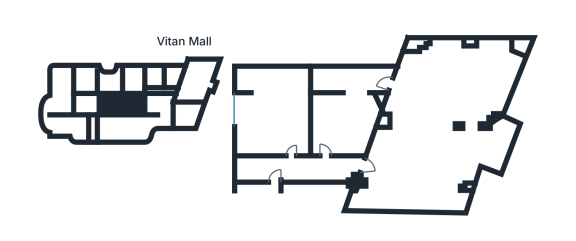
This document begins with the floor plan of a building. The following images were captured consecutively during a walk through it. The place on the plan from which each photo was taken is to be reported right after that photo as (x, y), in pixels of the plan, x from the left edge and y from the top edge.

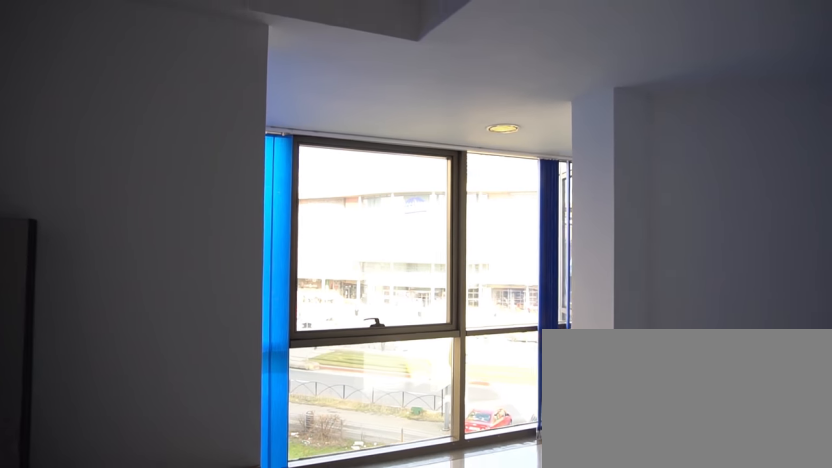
(333, 141)
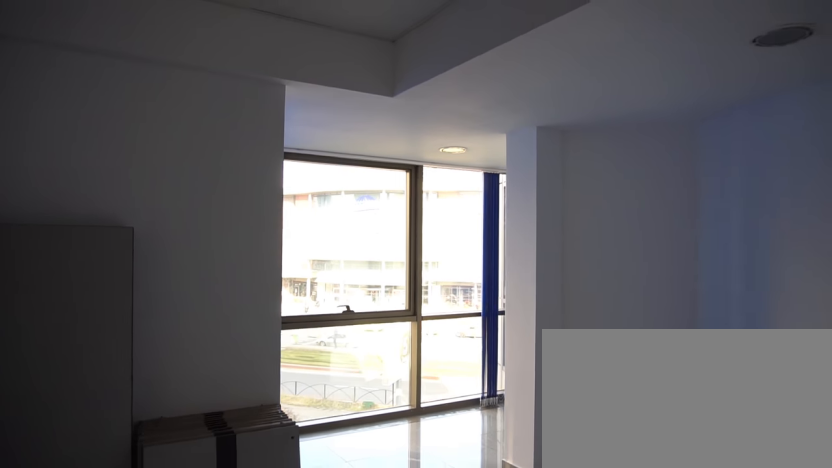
(325, 149)
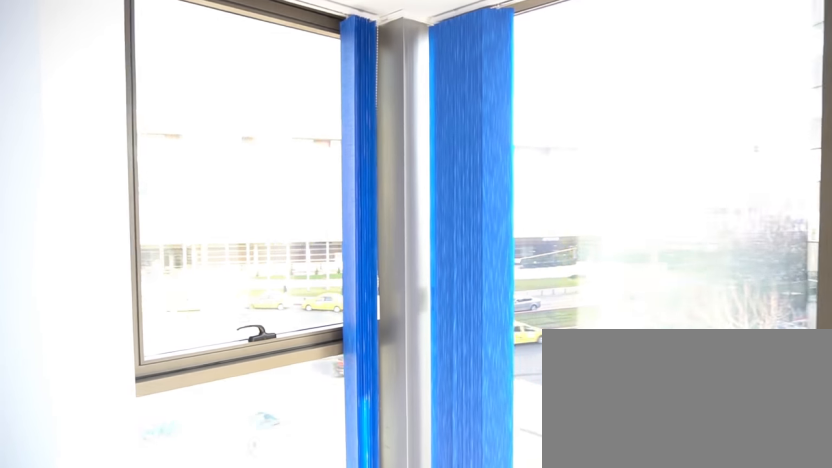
(490, 152)
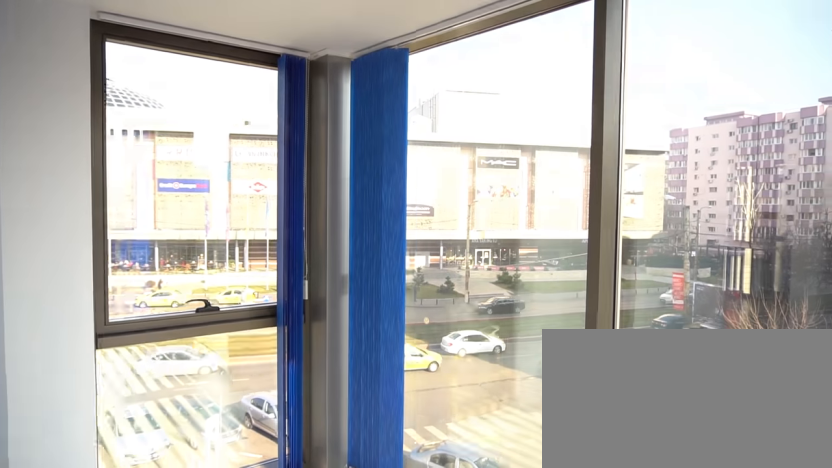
(487, 172)
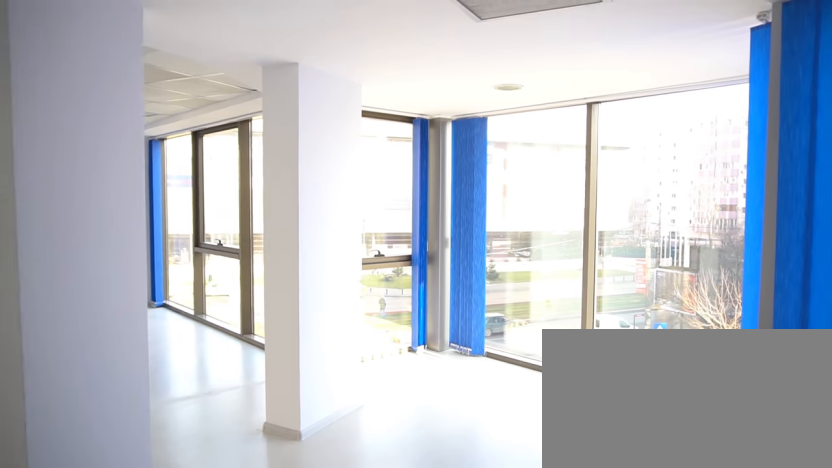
(455, 185)
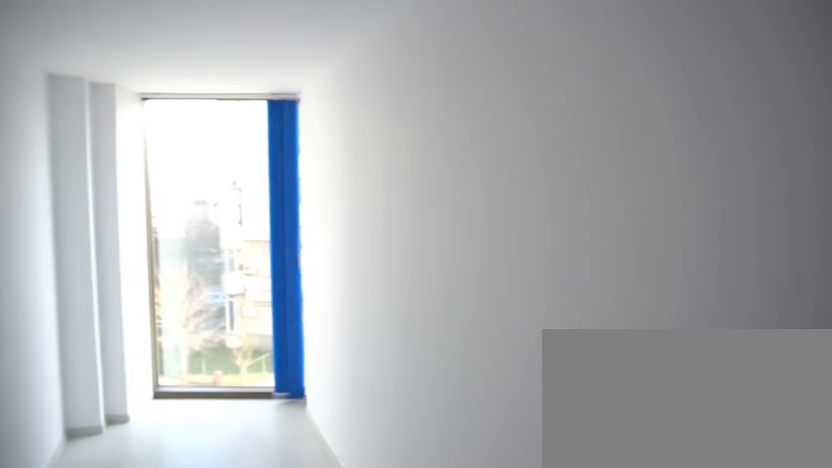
(373, 200)
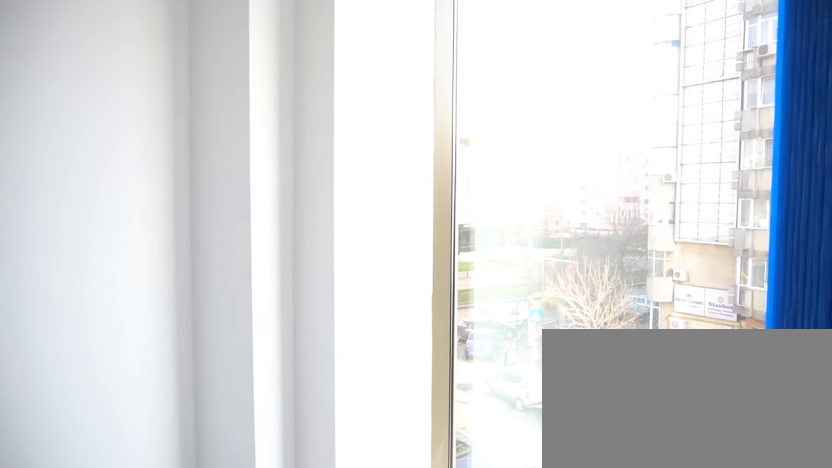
(453, 197)
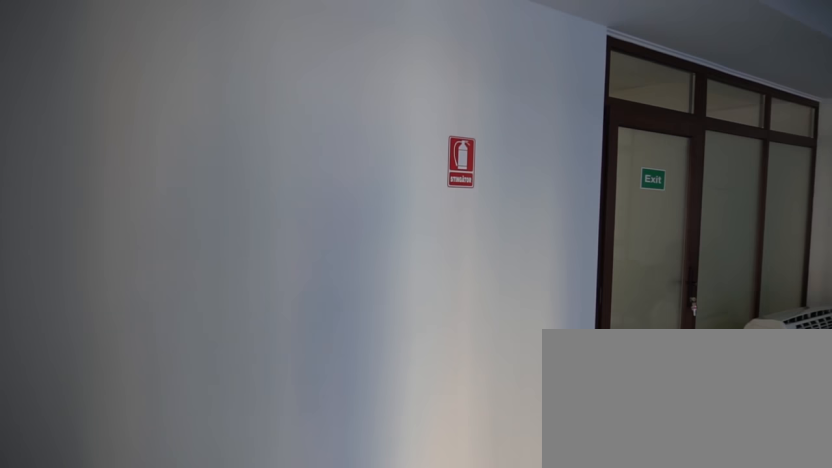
(324, 162)
